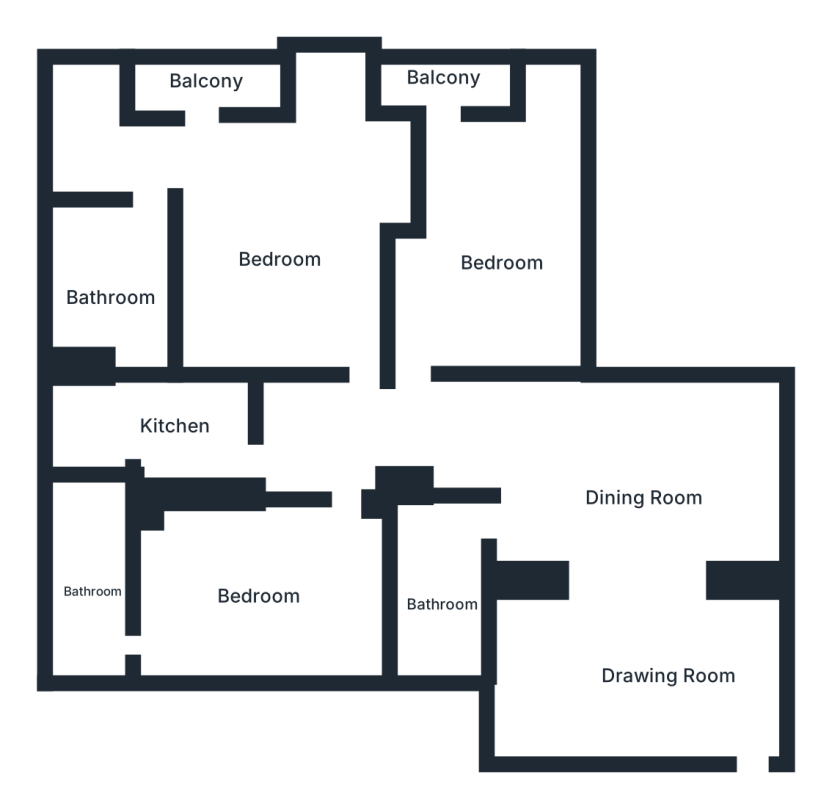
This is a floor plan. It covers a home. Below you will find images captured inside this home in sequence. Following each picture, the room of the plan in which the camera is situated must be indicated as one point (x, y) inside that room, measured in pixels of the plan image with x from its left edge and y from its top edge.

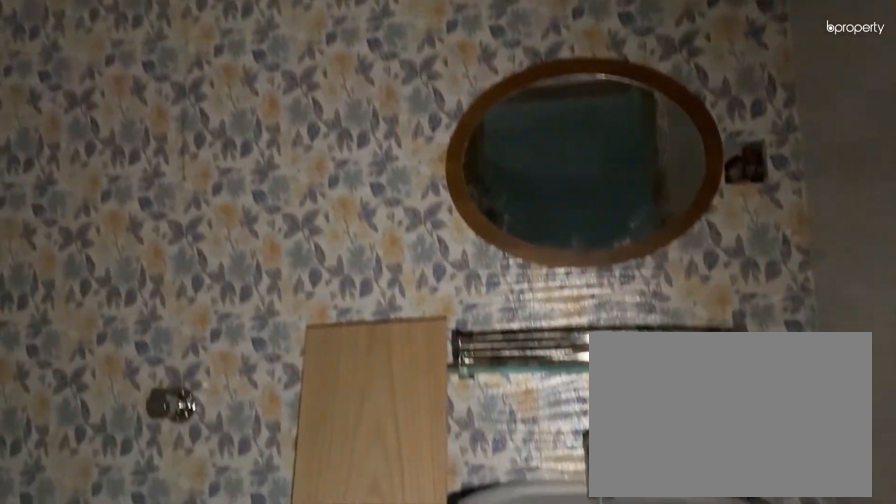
(445, 599)
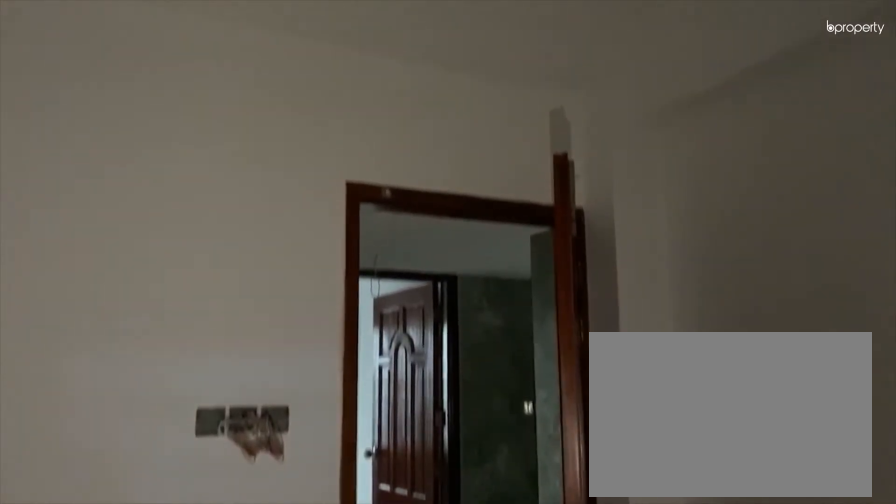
(261, 599)
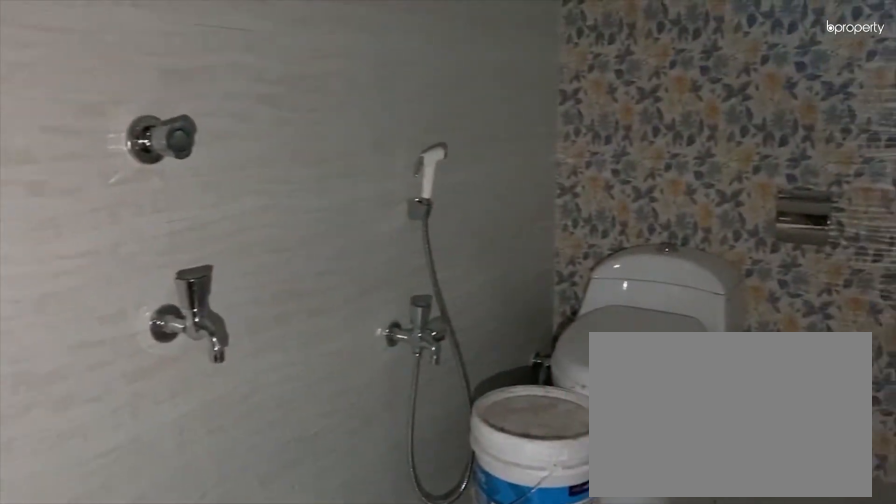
(94, 596)
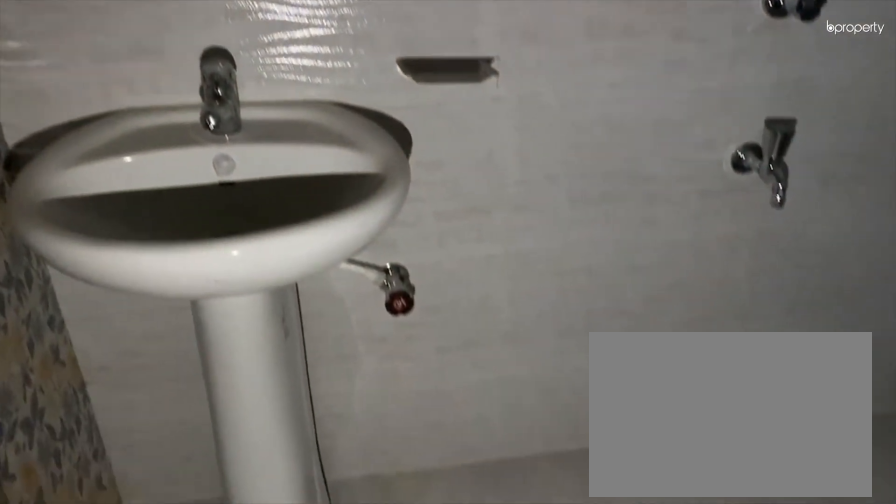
(94, 596)
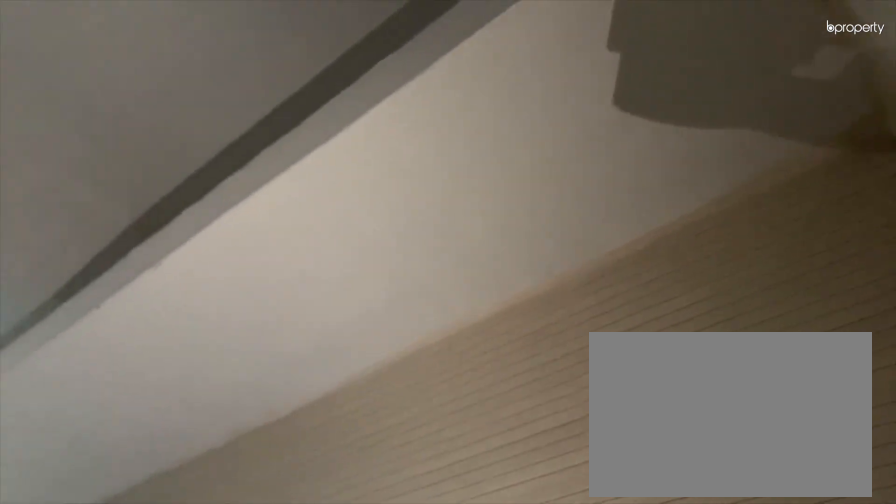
(172, 424)
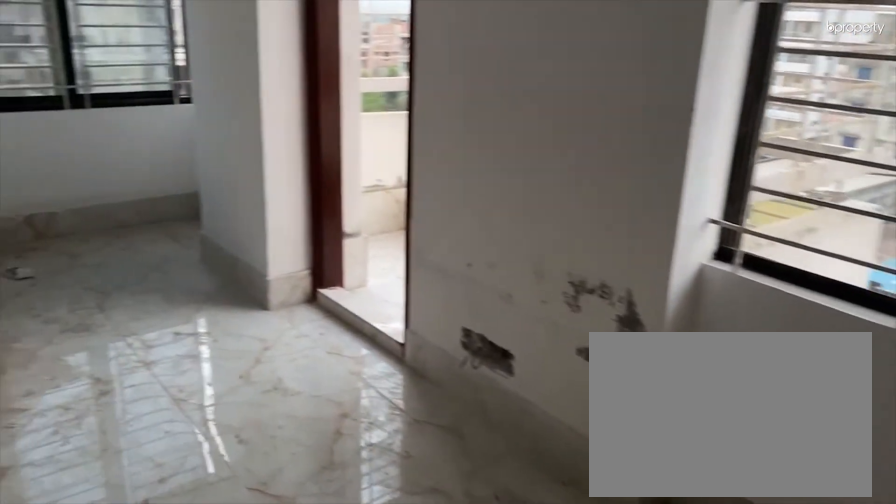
(286, 256)
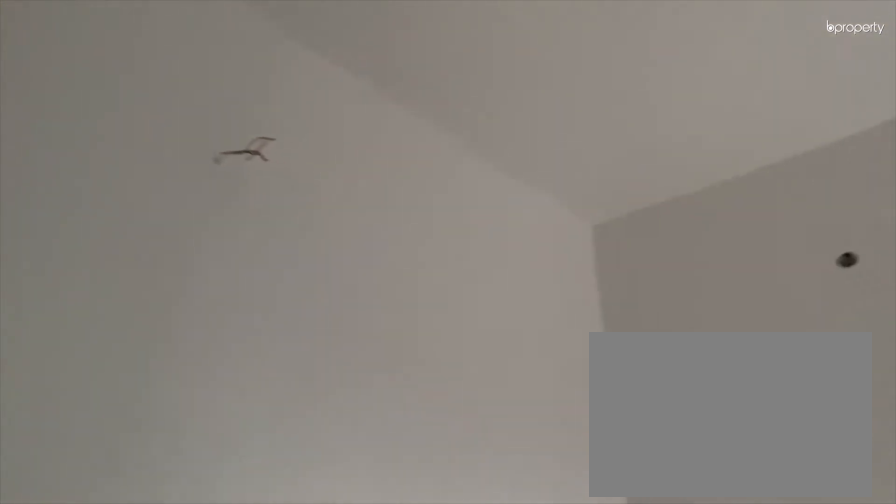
(286, 256)
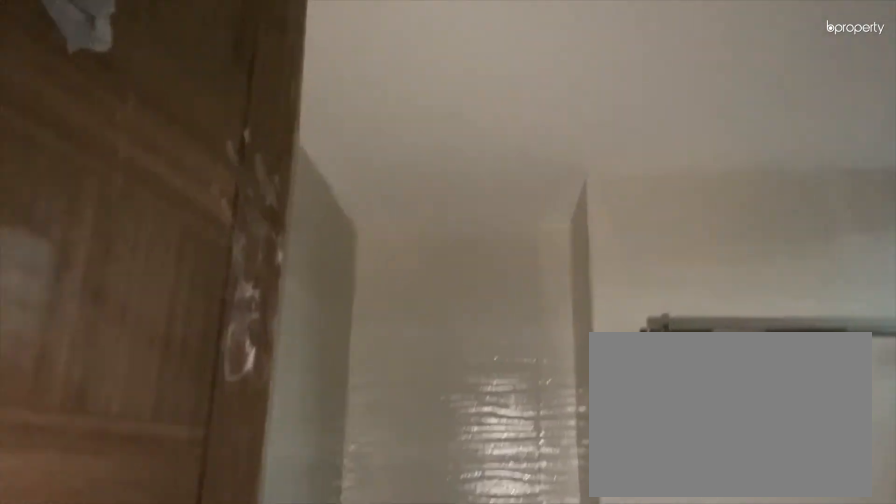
(111, 298)
